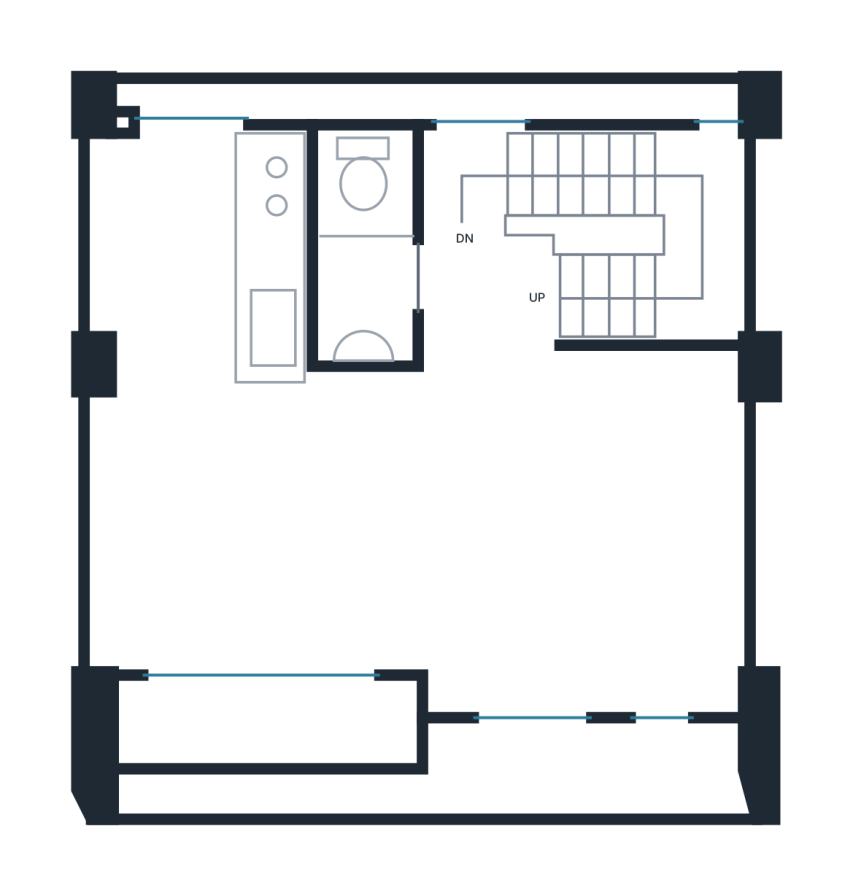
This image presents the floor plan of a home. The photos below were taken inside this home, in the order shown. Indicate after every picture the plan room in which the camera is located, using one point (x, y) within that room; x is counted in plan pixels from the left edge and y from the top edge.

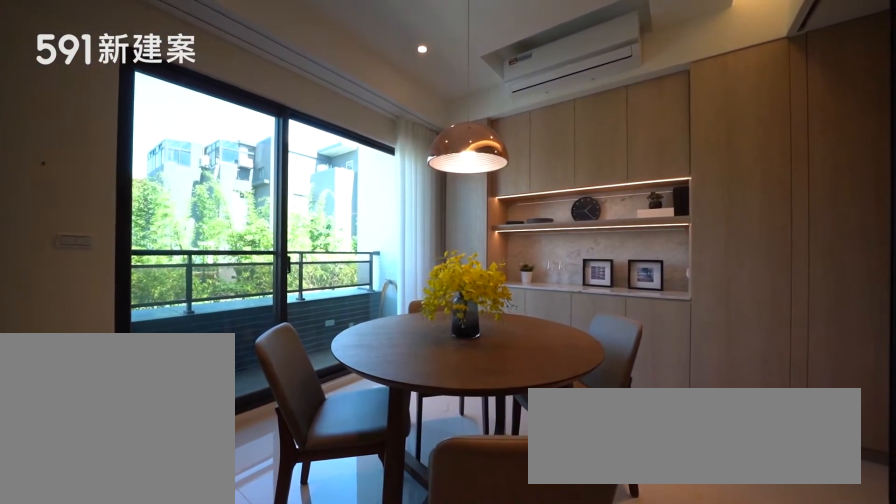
(234, 530)
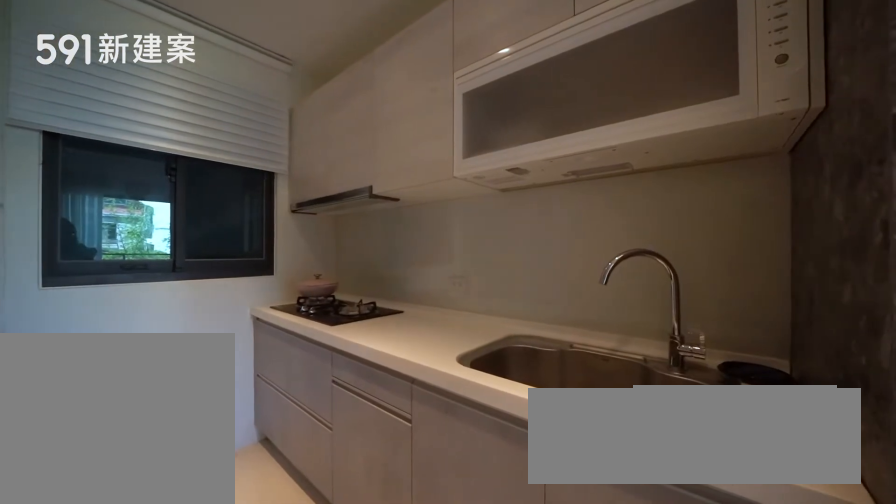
(203, 254)
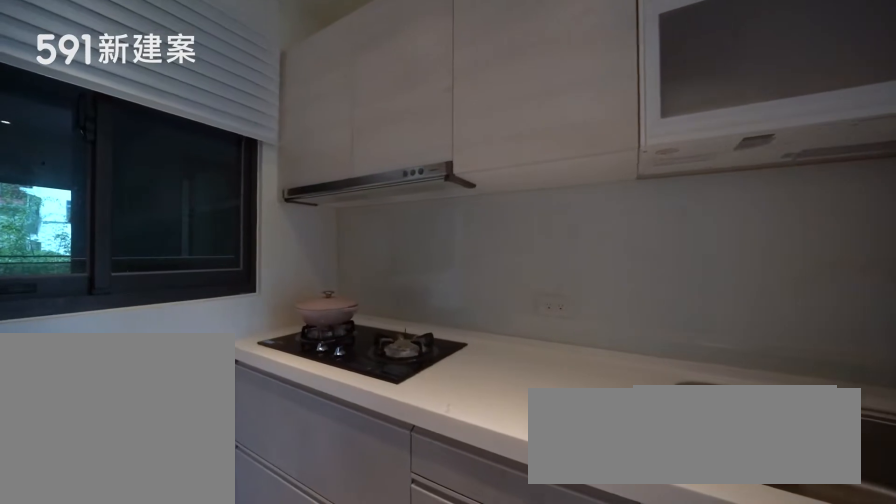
(203, 254)
